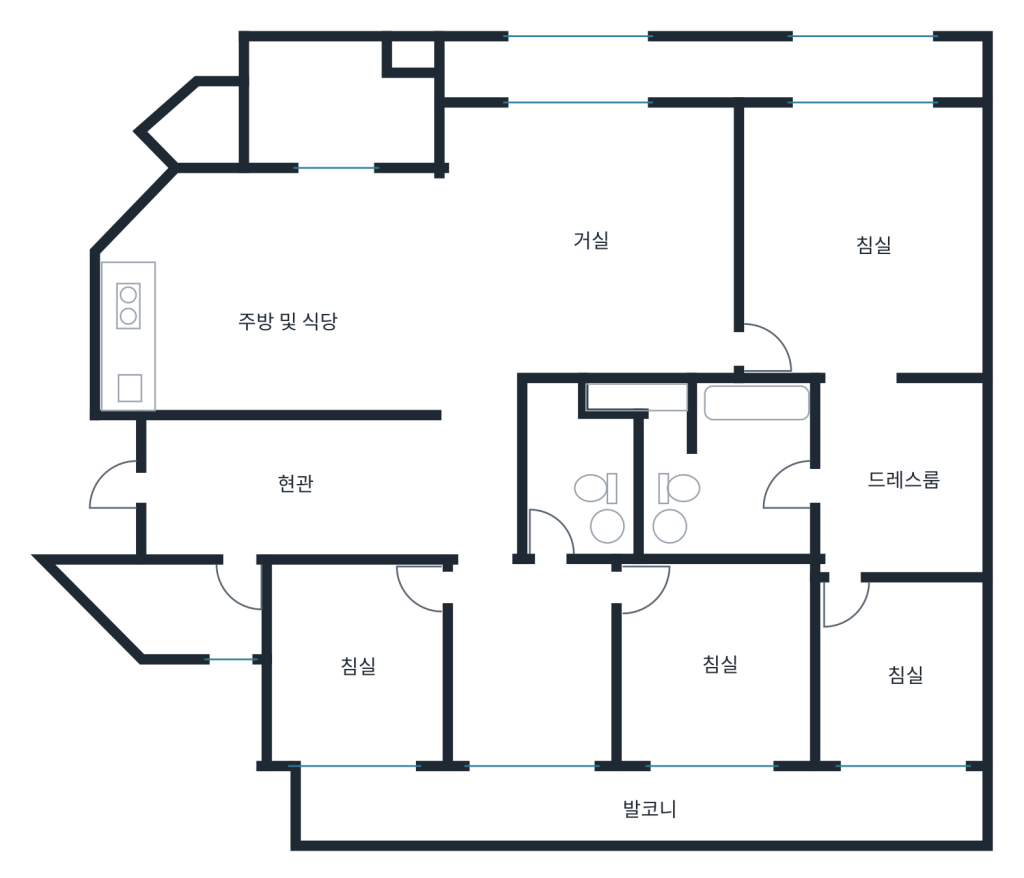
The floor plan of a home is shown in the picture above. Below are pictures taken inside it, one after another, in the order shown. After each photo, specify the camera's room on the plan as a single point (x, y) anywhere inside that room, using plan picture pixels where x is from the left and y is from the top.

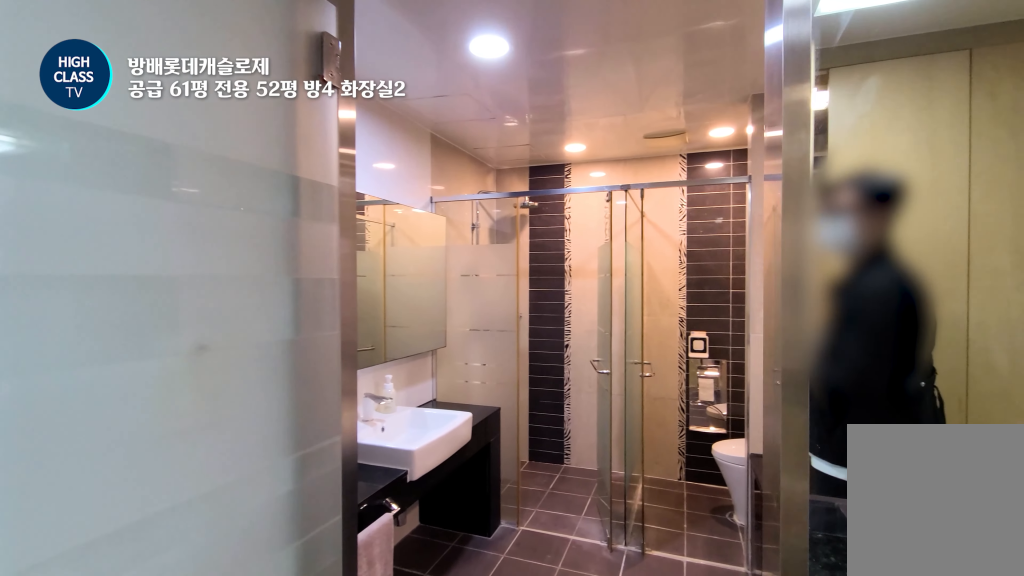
(897, 476)
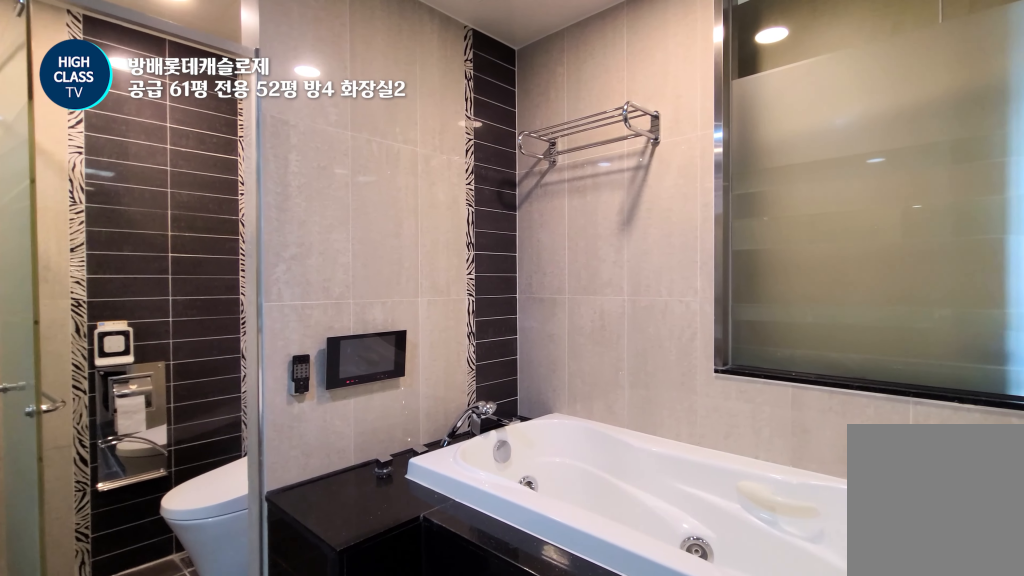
(725, 468)
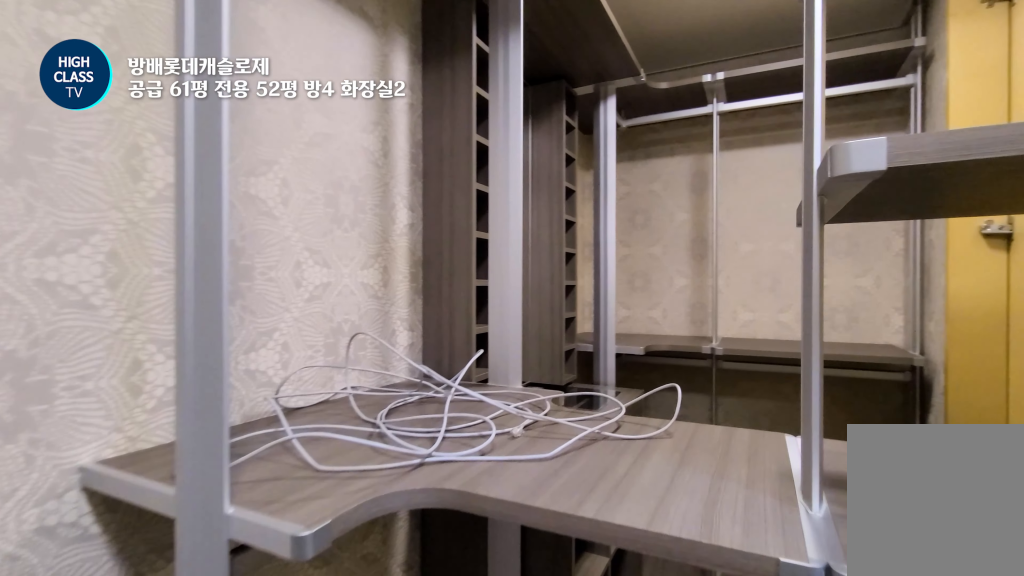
(899, 473)
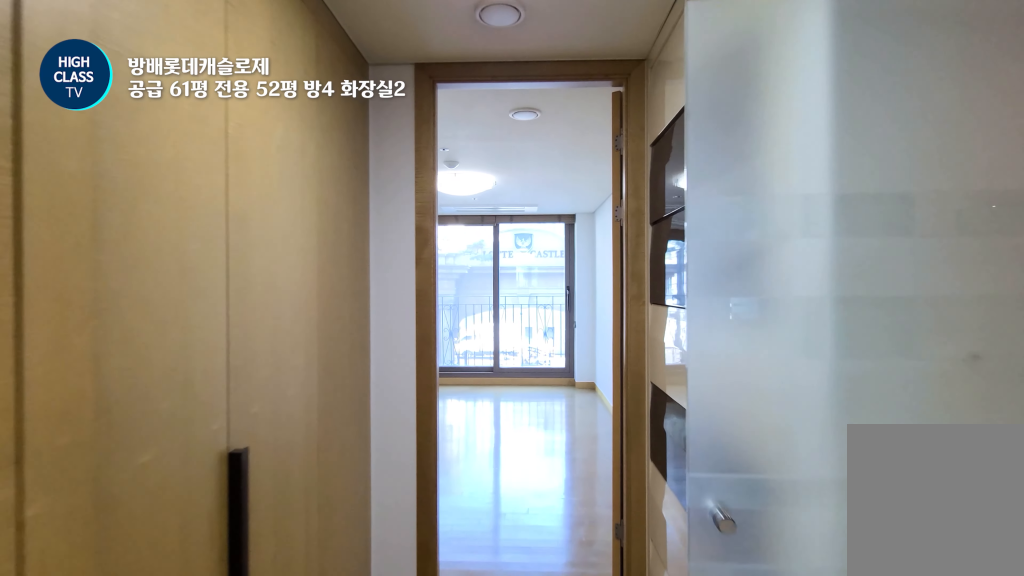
(899, 473)
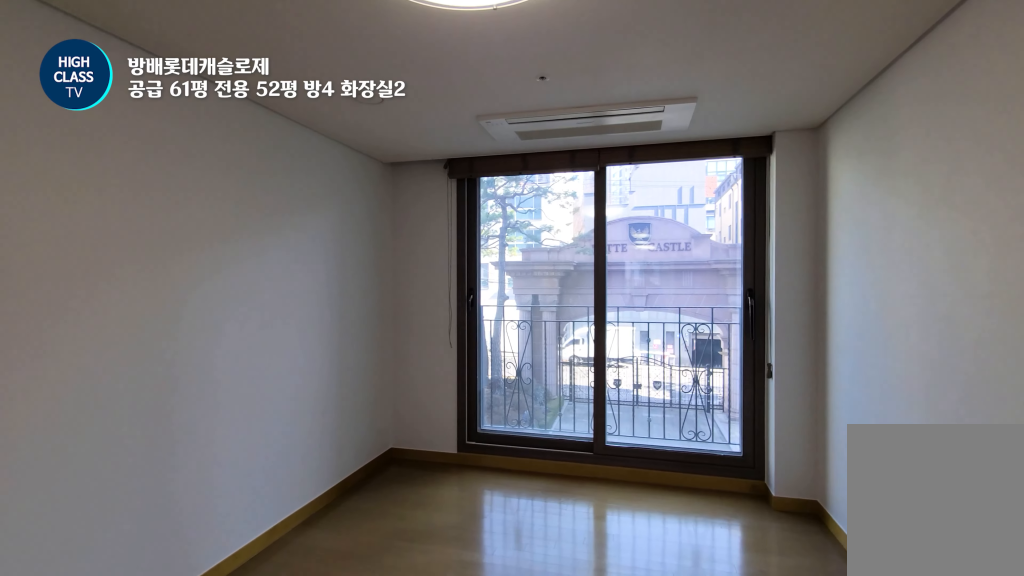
(904, 706)
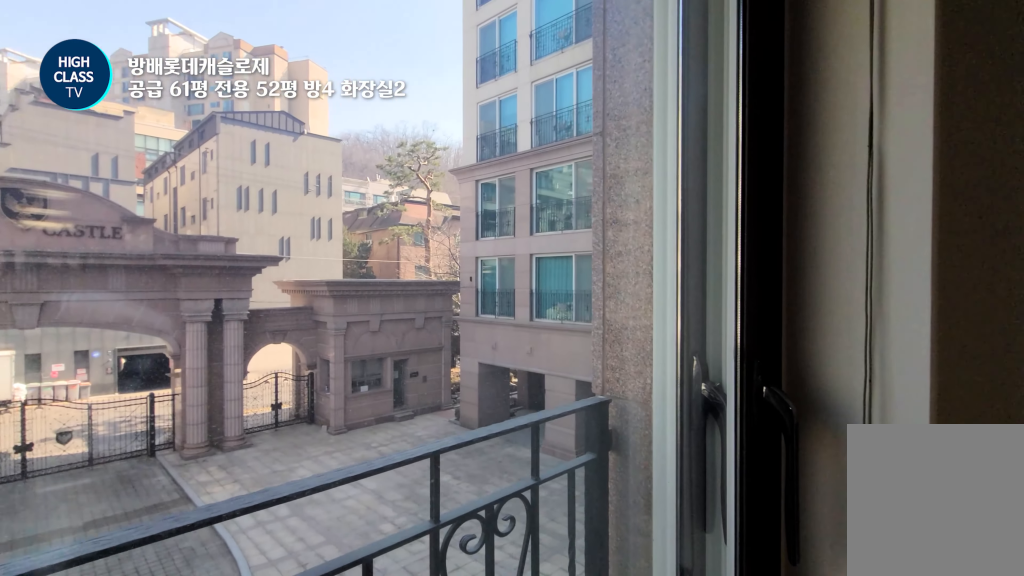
(904, 706)
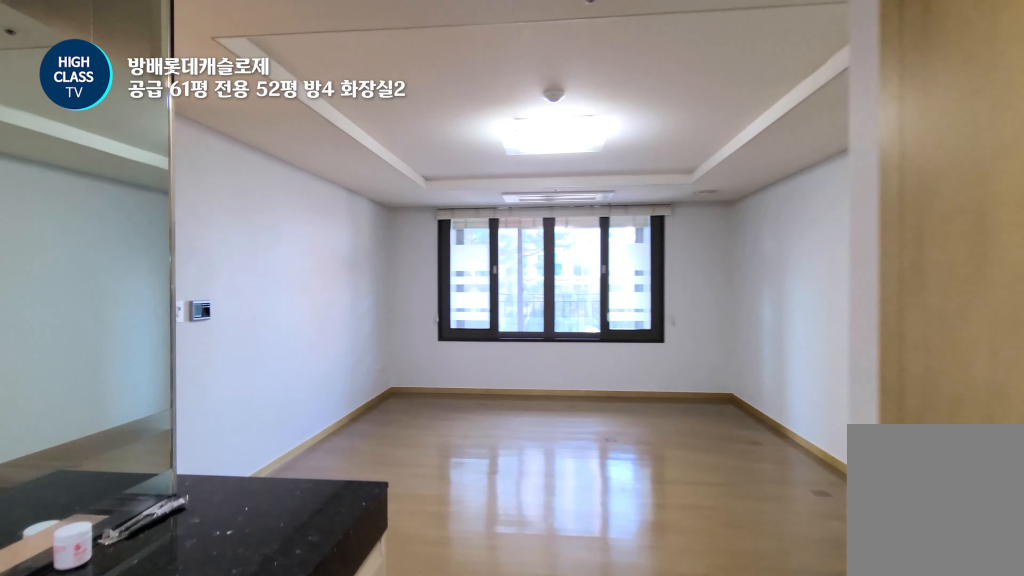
(899, 483)
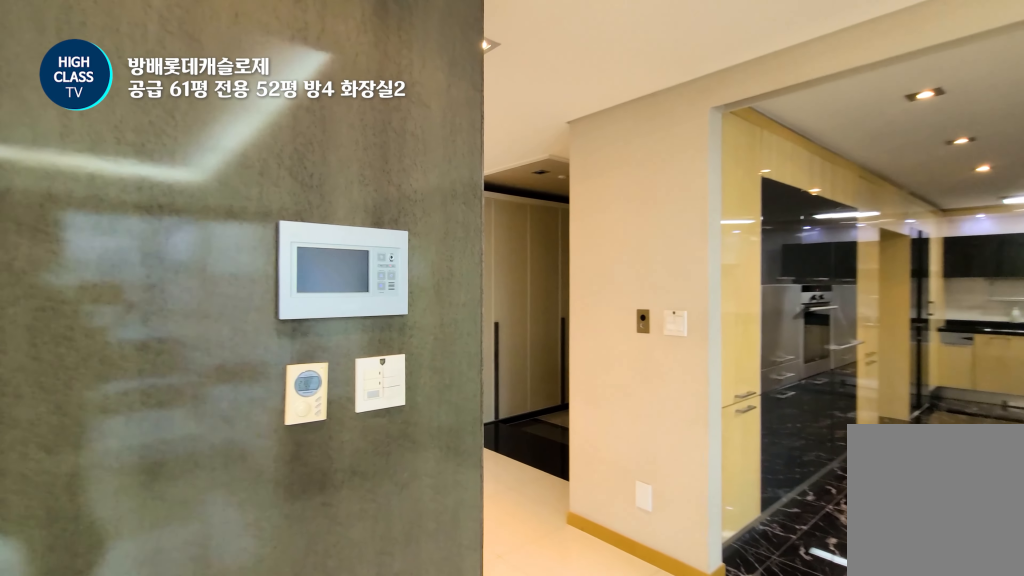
(591, 224)
